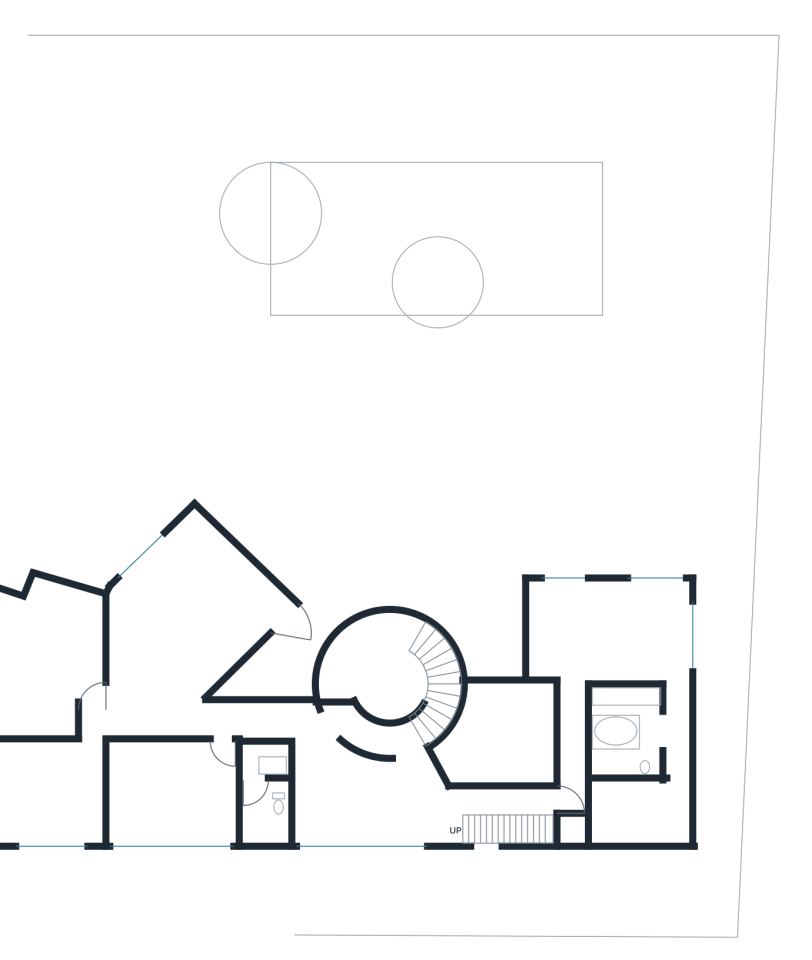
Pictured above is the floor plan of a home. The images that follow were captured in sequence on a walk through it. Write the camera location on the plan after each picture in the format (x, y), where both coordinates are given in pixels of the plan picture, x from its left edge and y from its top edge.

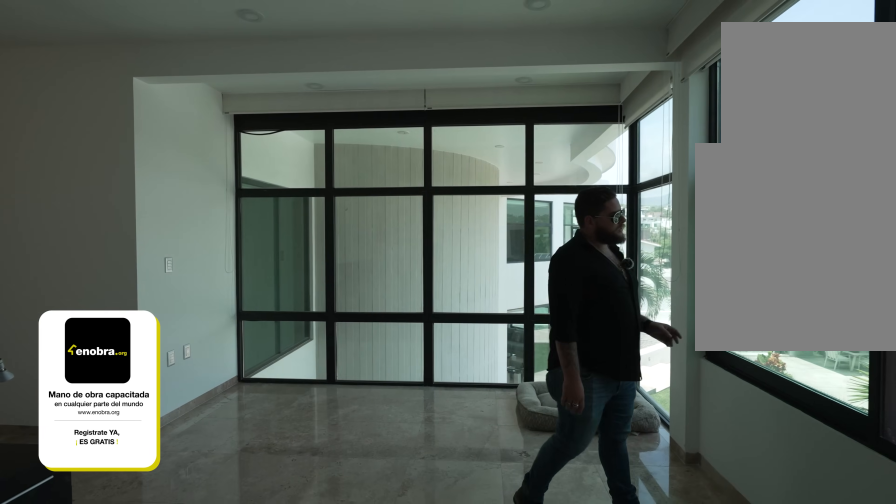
(619, 603)
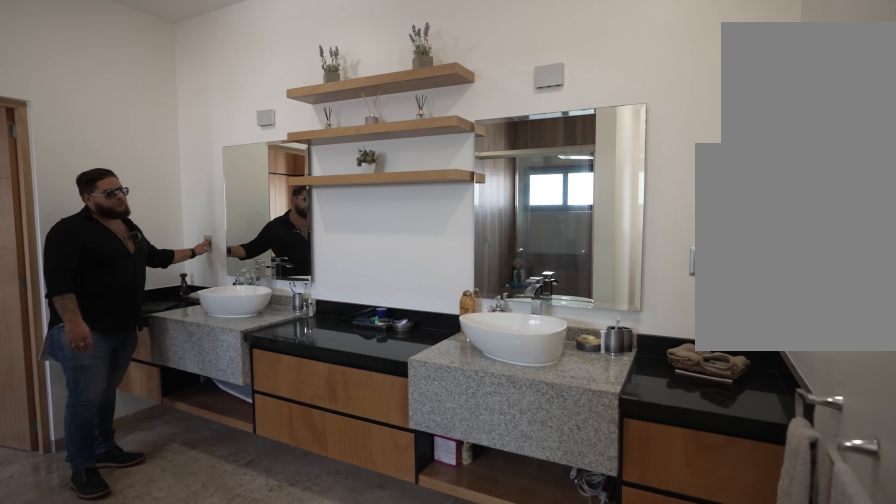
(673, 718)
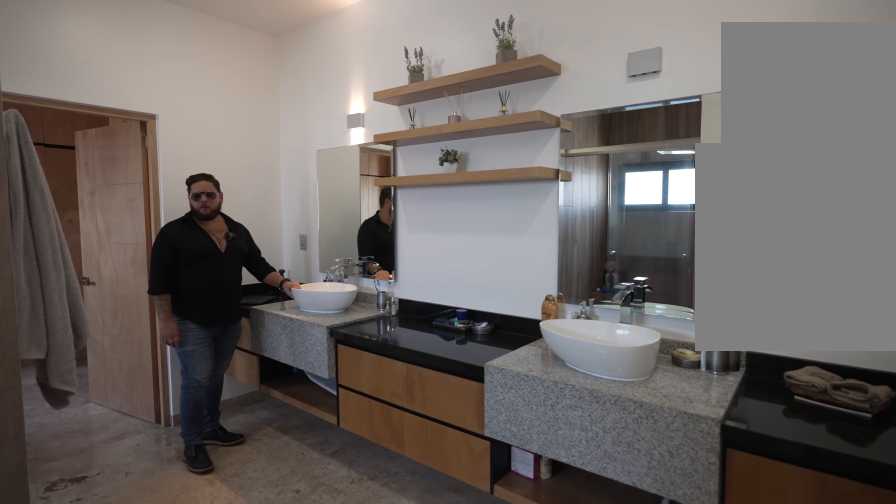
(673, 718)
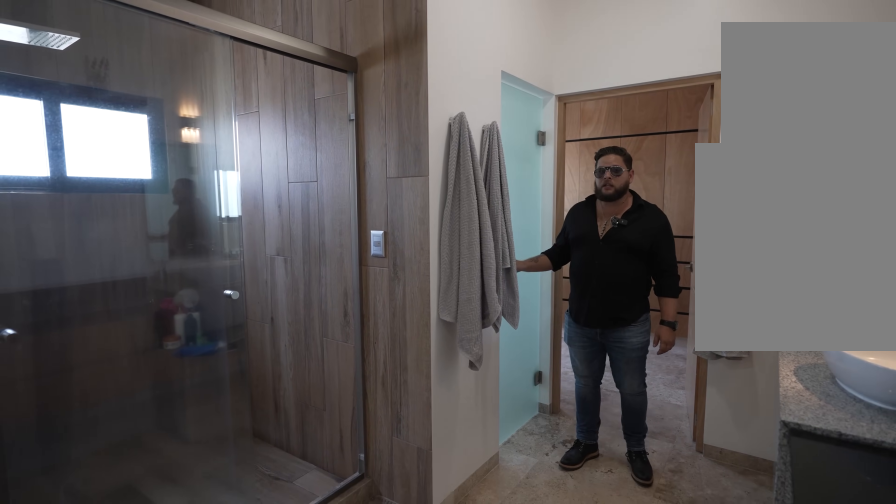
(673, 718)
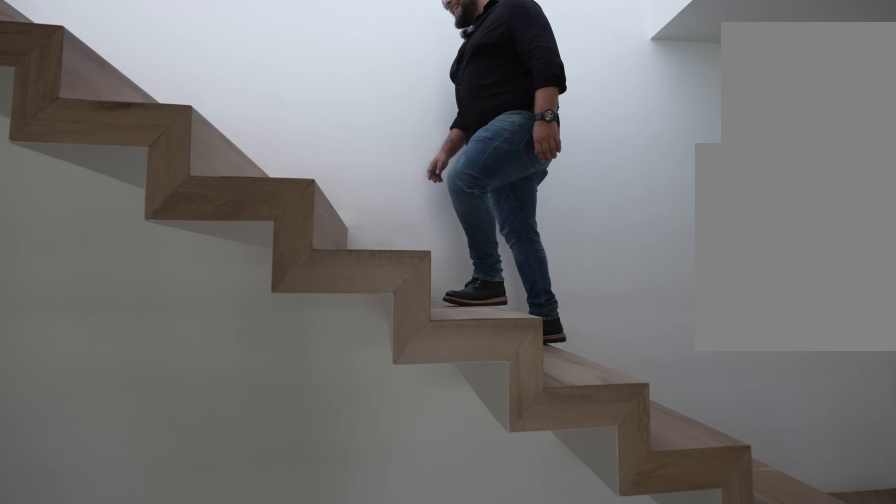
(515, 798)
